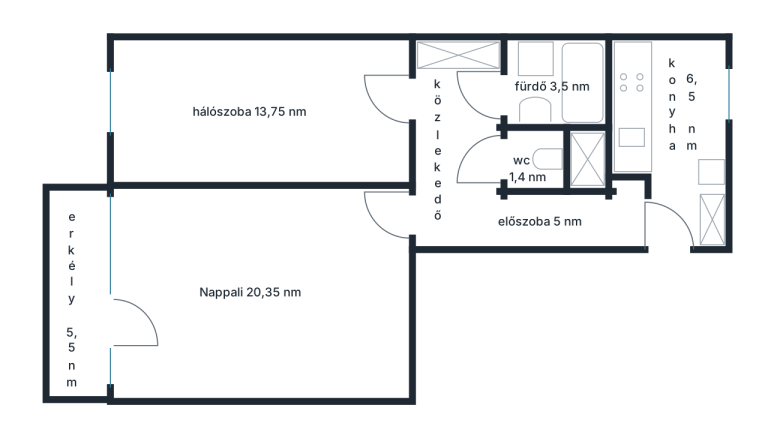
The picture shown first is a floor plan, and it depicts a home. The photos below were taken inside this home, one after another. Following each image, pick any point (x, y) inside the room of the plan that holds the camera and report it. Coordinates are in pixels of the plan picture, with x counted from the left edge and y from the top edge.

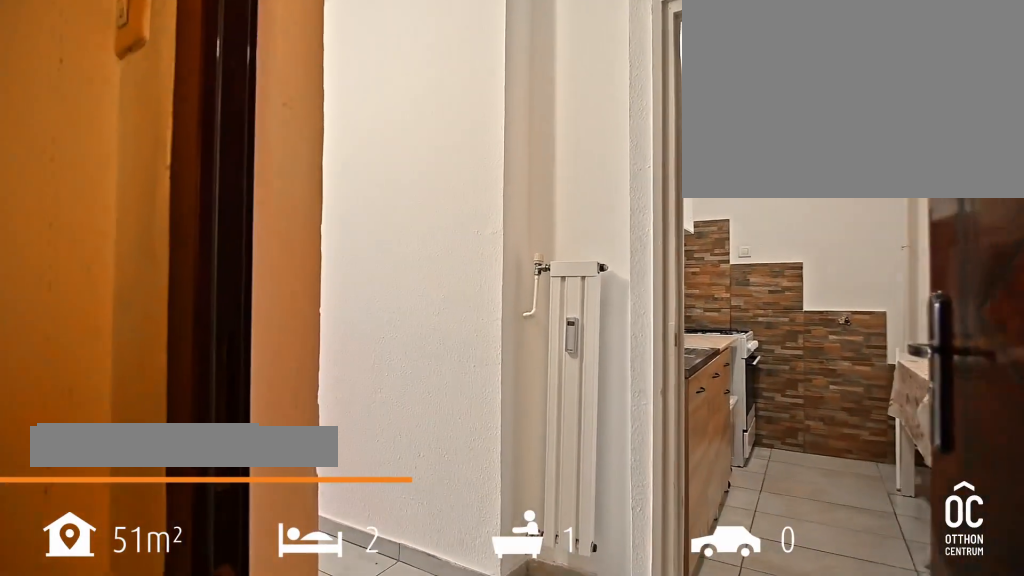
(536, 221)
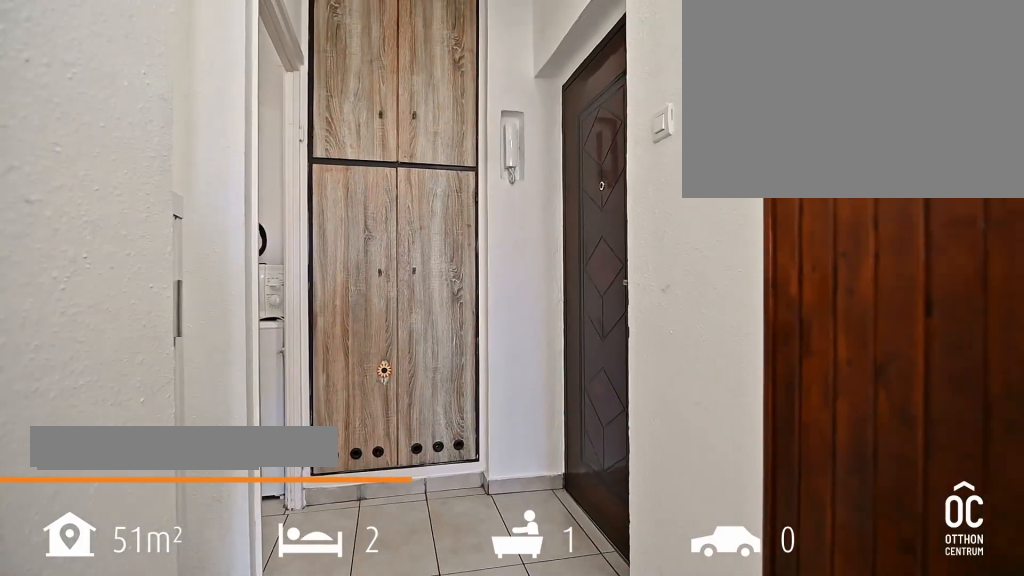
(536, 220)
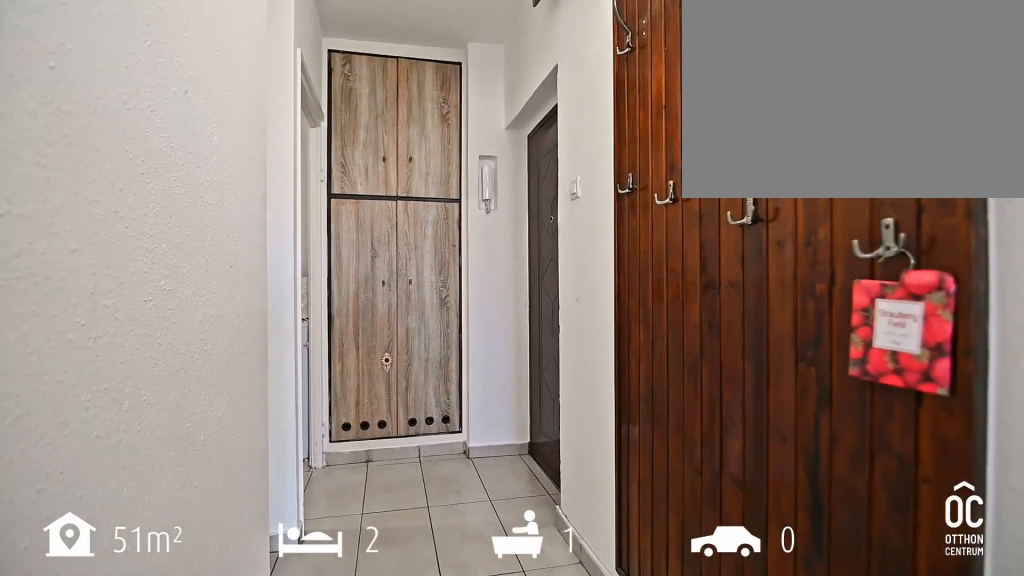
(536, 220)
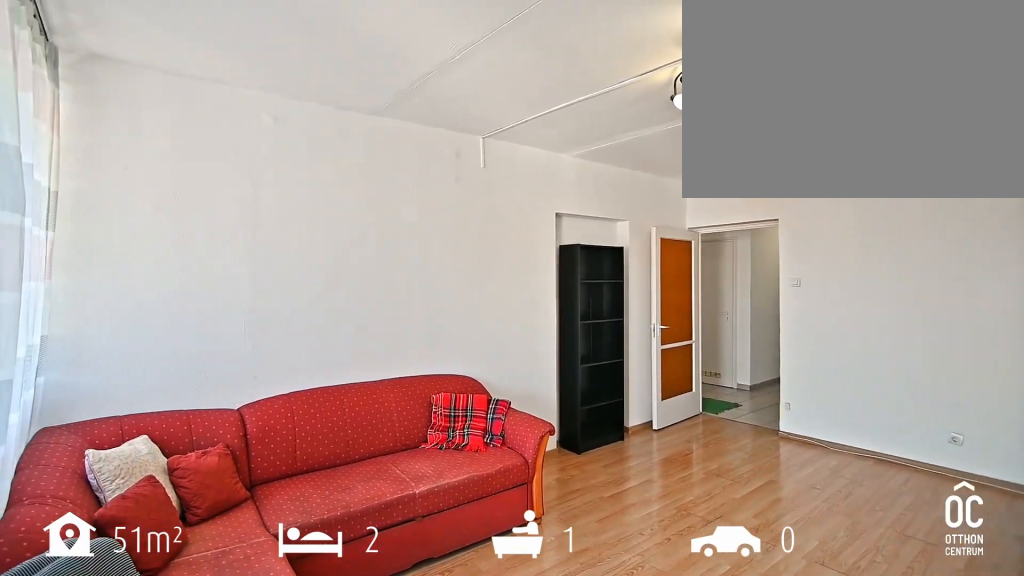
(256, 295)
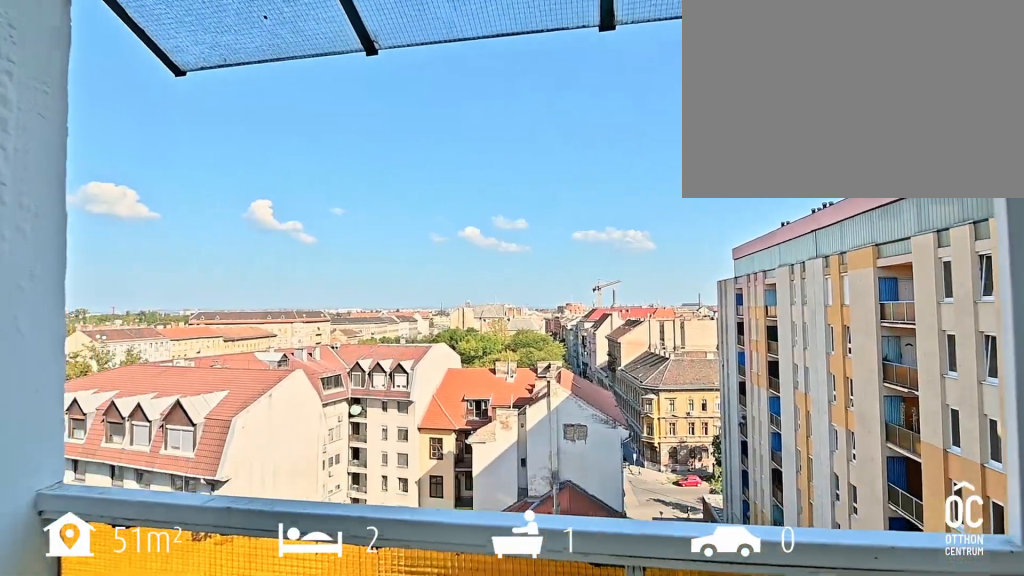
(76, 297)
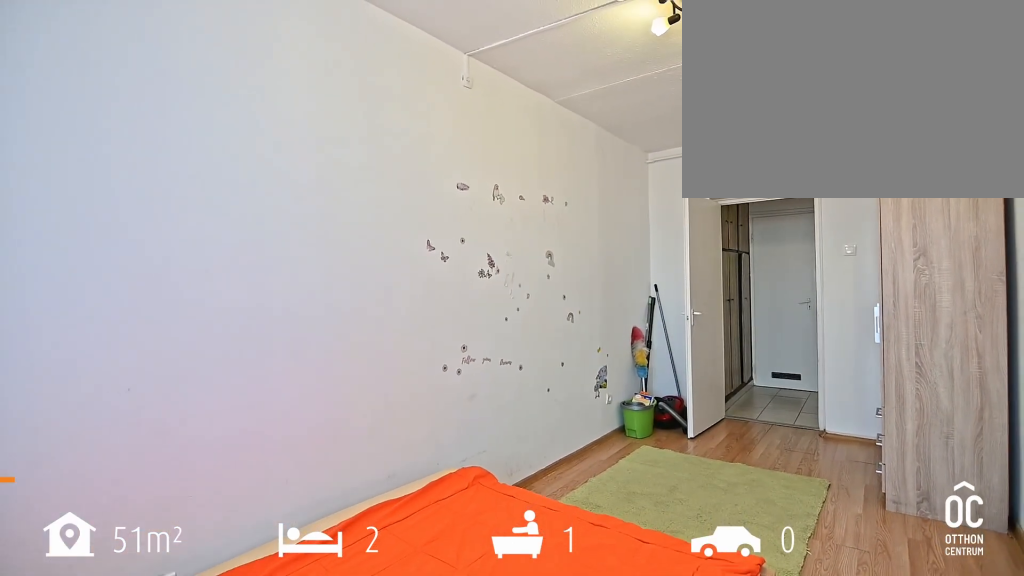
(261, 114)
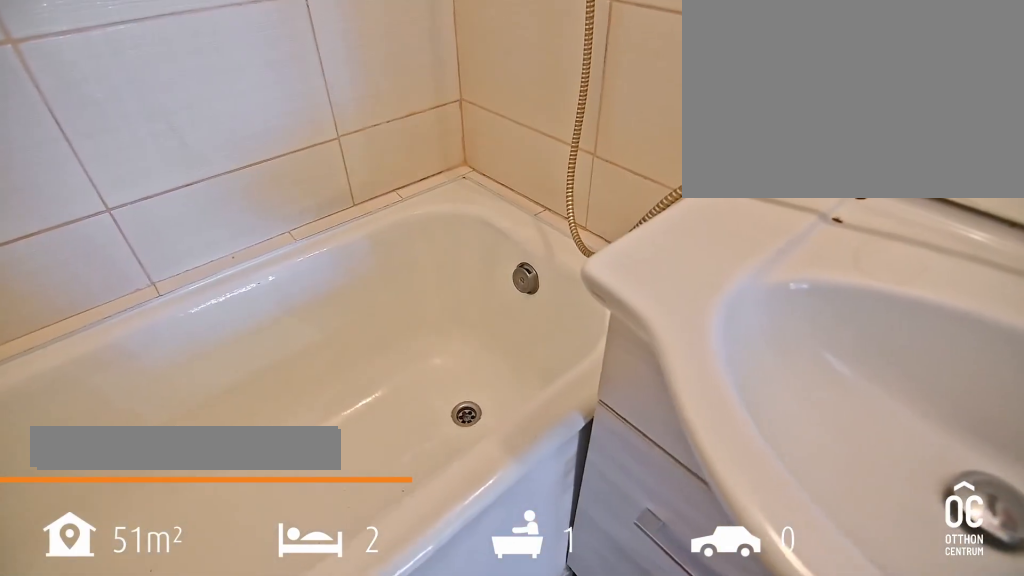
(551, 81)
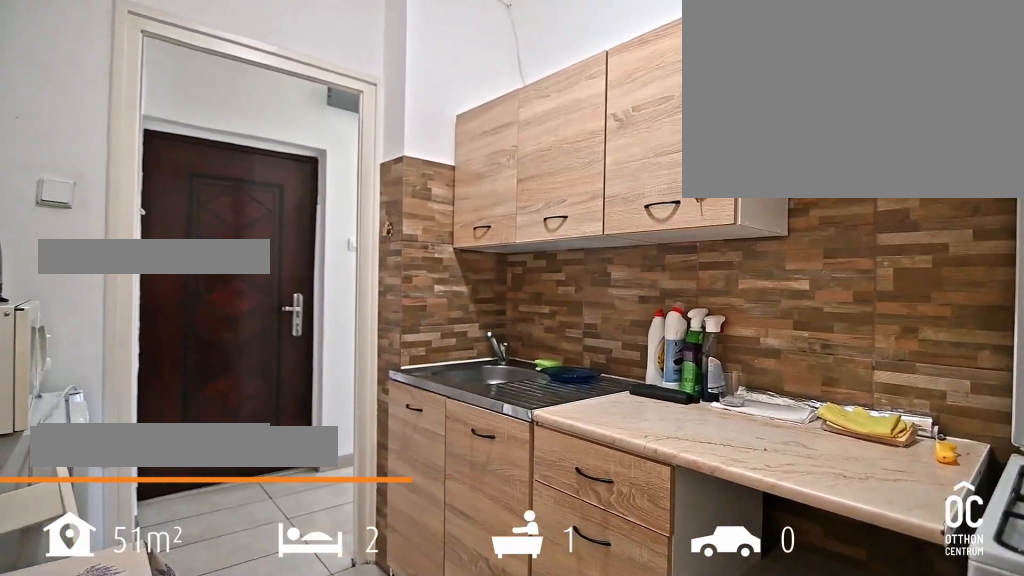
(678, 108)
